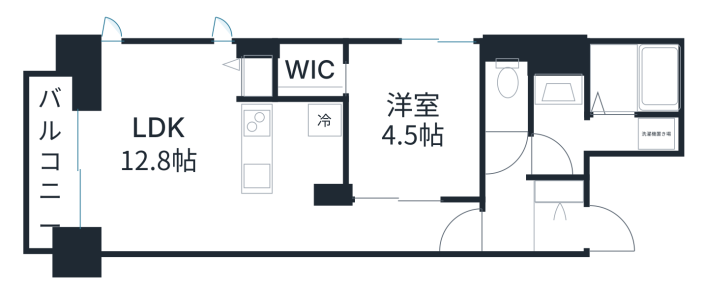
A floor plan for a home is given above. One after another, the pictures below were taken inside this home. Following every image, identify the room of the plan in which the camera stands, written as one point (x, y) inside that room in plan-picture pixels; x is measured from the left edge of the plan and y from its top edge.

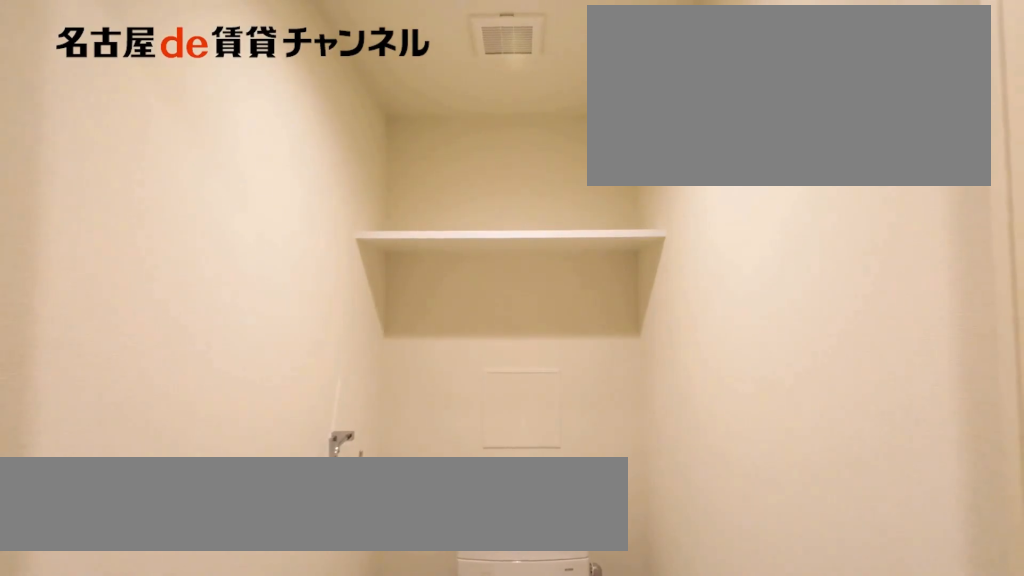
(508, 86)
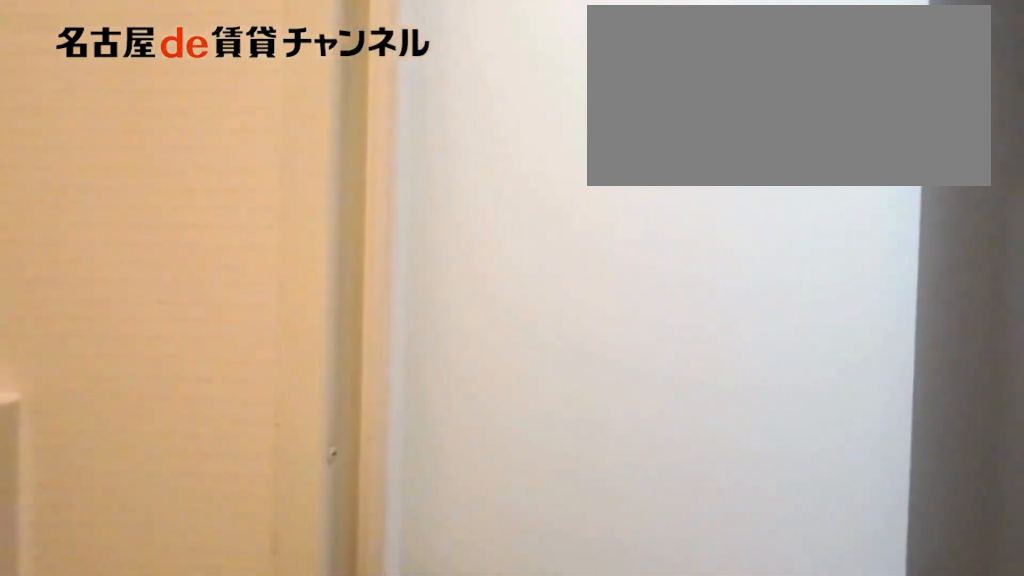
(599, 103)
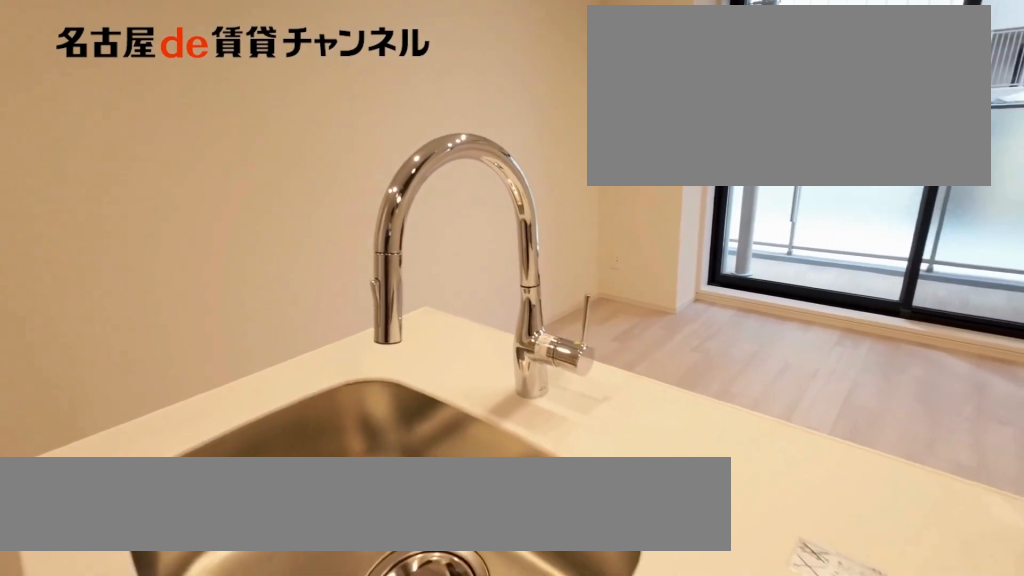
(294, 150)
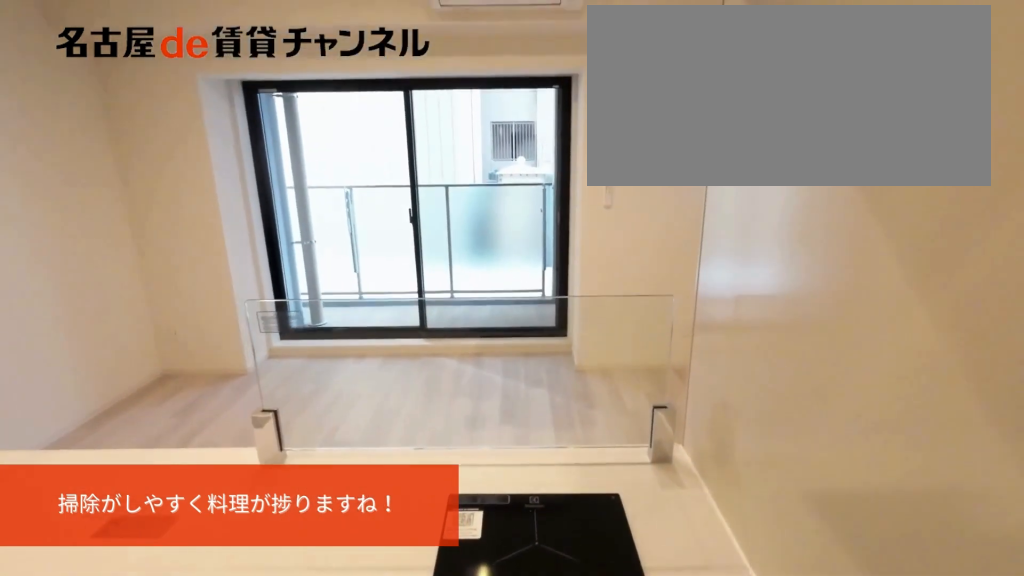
(294, 150)
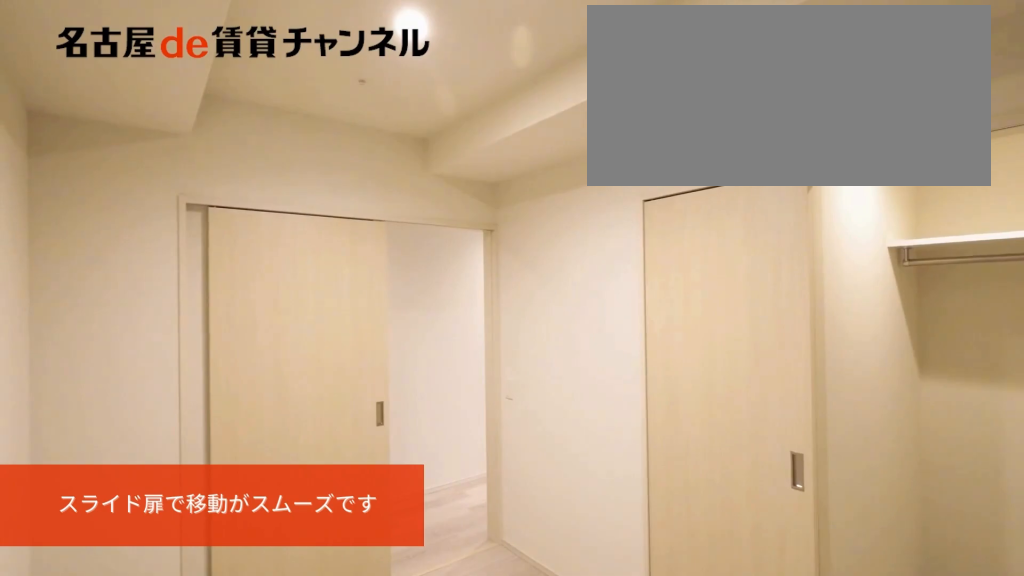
(413, 121)
